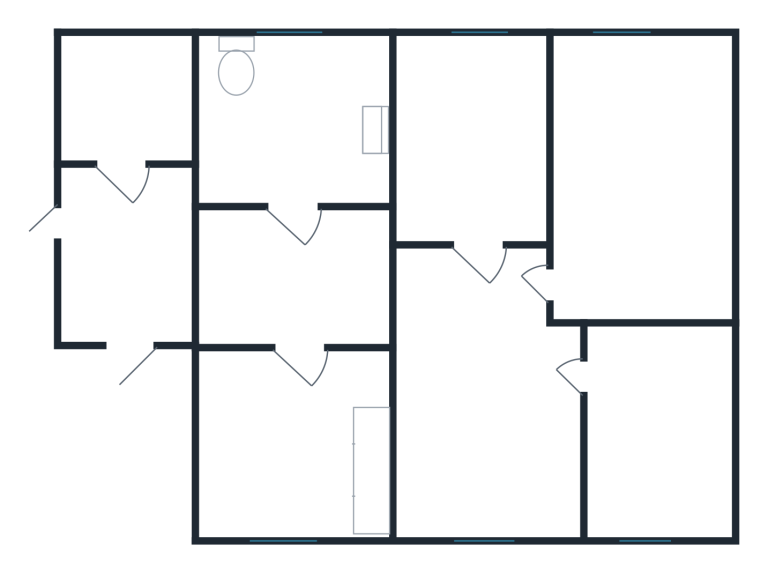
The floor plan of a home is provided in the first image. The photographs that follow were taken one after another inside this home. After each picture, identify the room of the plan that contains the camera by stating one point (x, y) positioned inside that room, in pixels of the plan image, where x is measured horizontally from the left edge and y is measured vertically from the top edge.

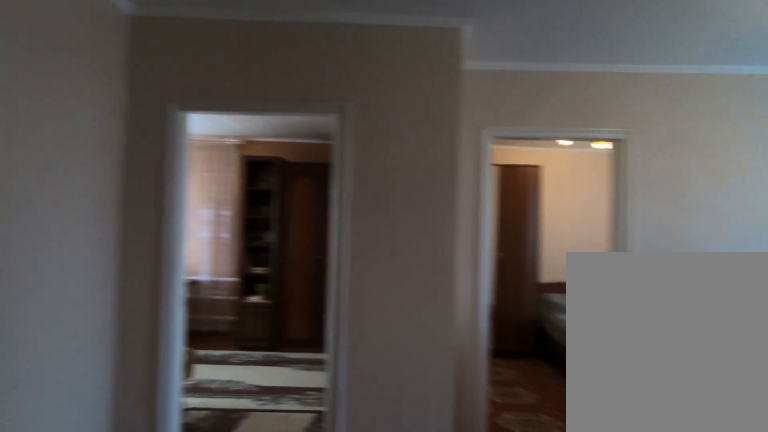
(437, 358)
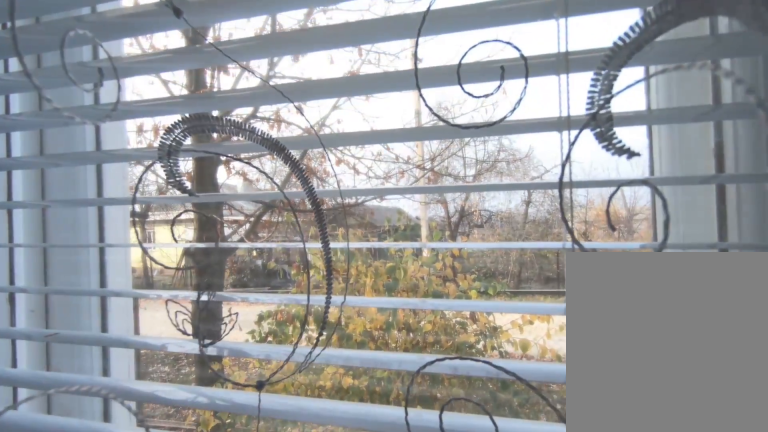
(482, 516)
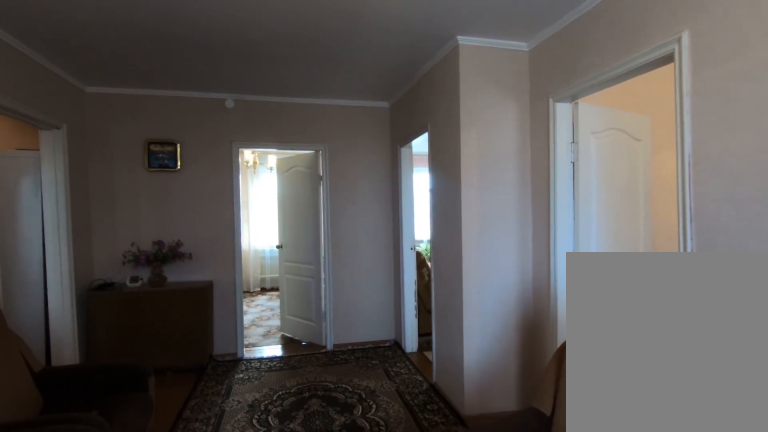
(482, 516)
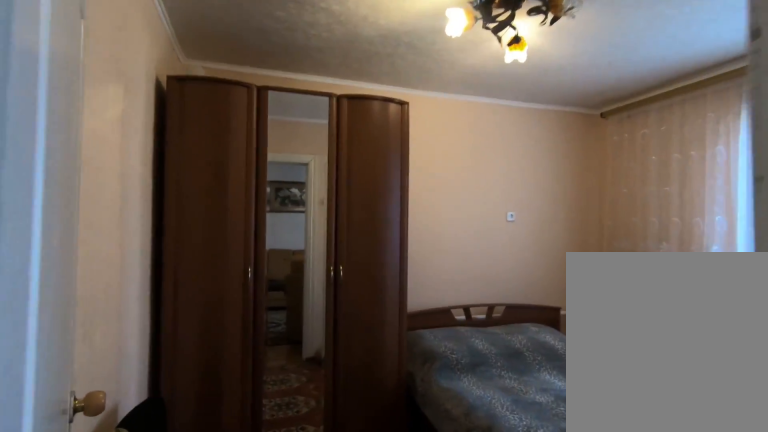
(564, 407)
